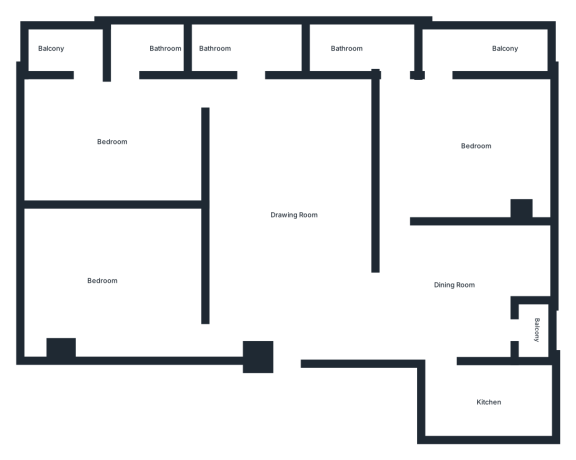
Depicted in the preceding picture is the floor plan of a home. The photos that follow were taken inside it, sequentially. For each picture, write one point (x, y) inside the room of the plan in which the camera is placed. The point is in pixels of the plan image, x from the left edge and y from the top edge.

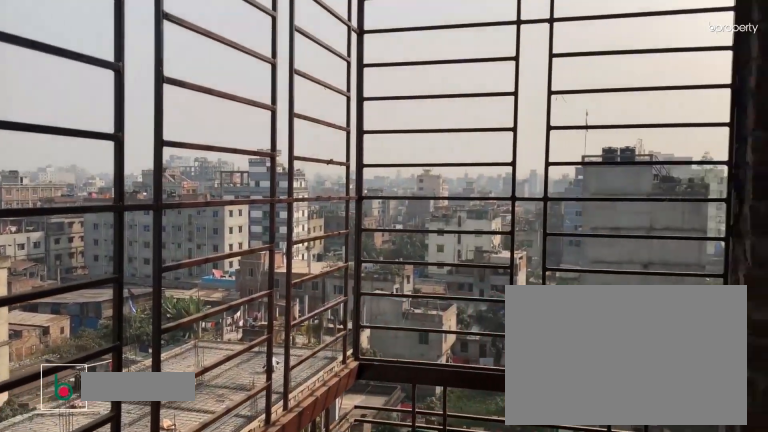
(487, 50)
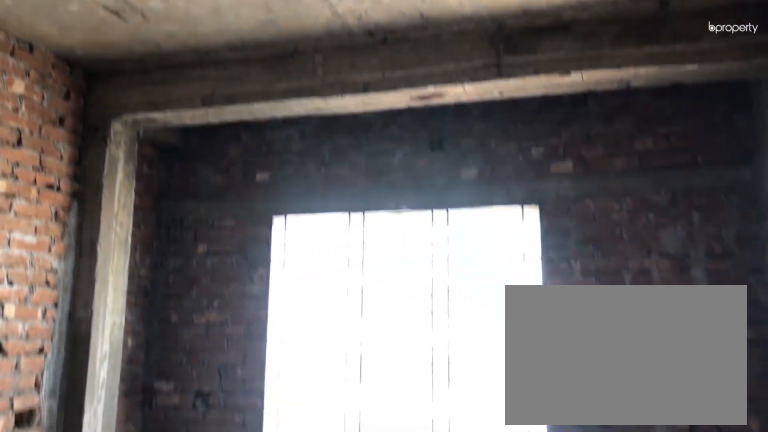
(104, 147)
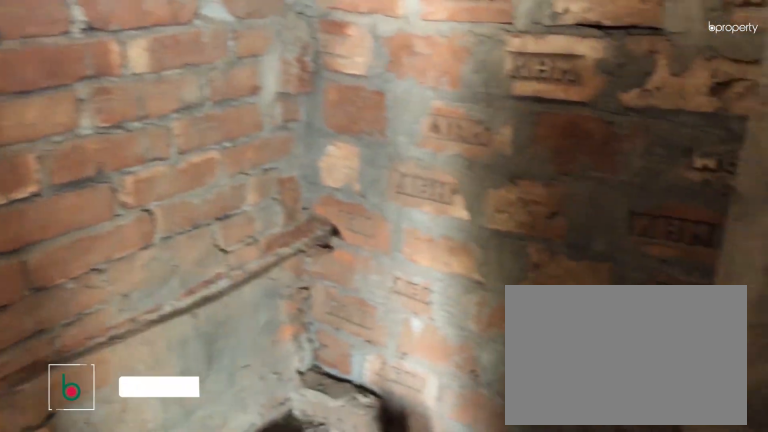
(150, 51)
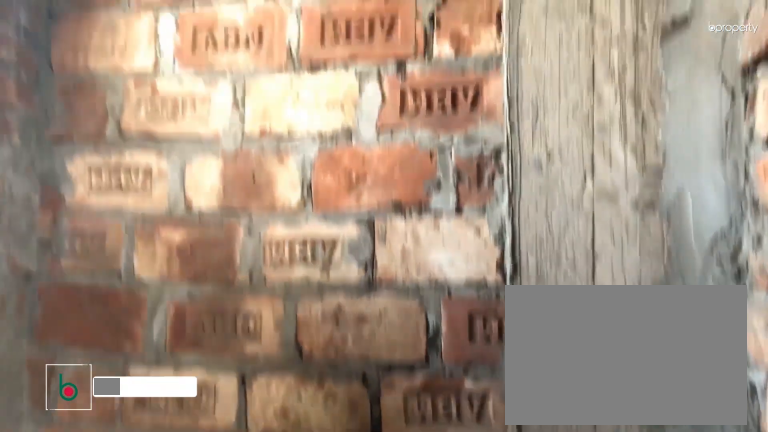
(150, 51)
